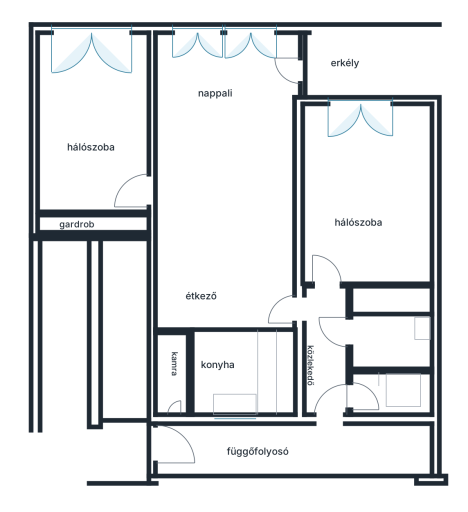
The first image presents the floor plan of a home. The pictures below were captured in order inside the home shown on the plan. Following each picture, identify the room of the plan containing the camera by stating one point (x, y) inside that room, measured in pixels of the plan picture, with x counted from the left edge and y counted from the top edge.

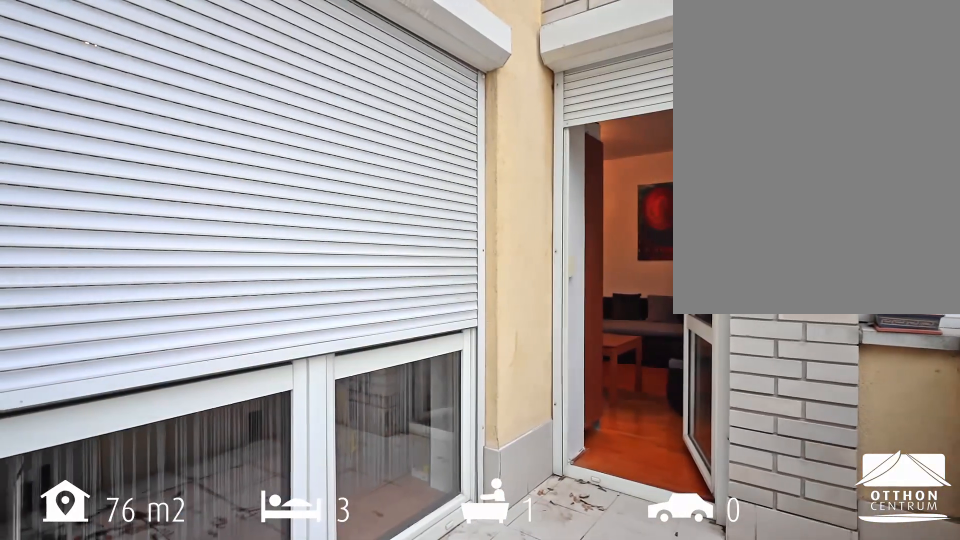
(370, 58)
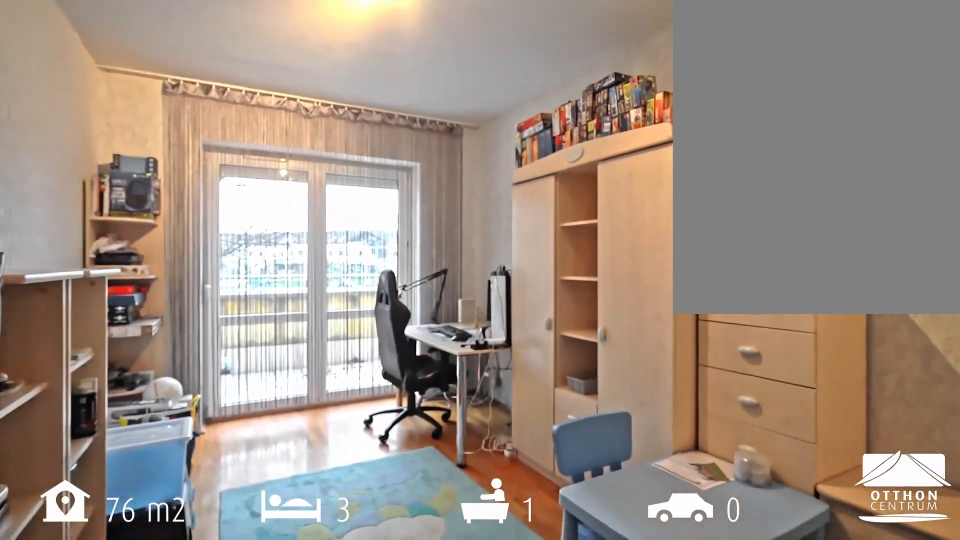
(365, 187)
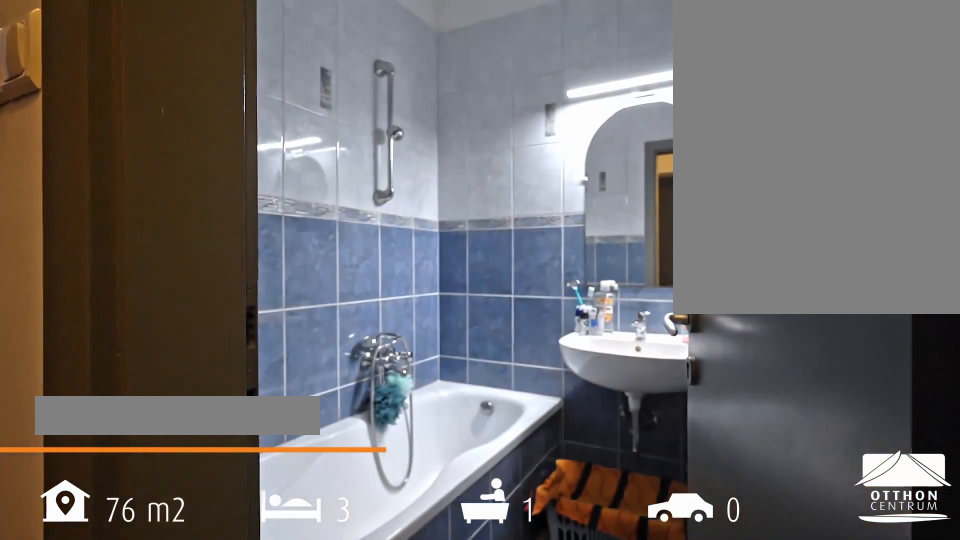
(387, 332)
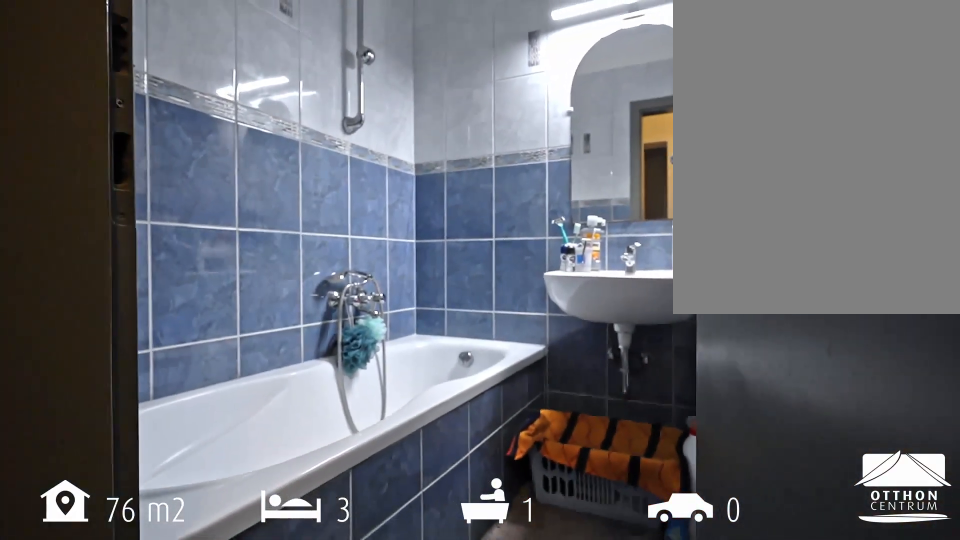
(388, 332)
